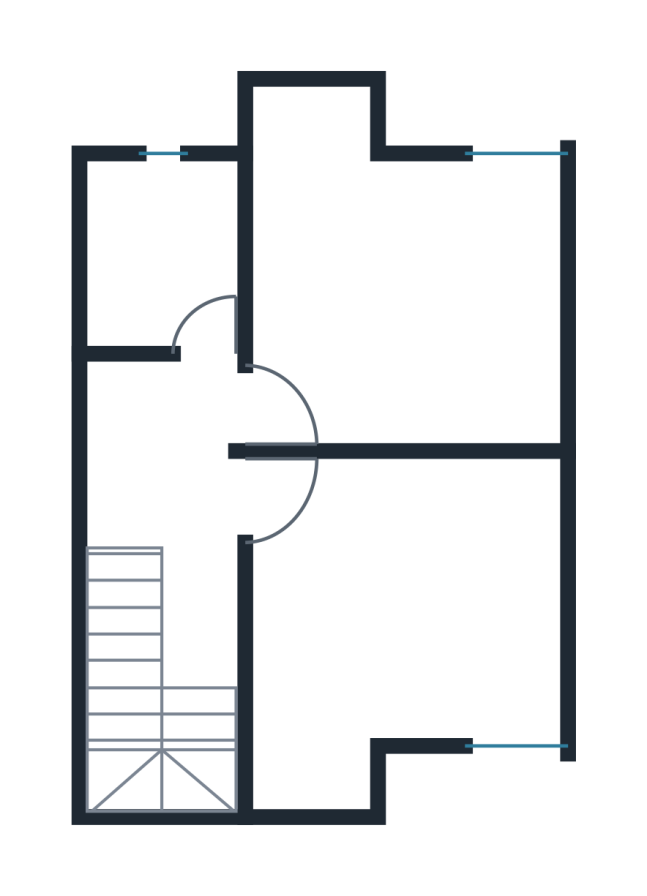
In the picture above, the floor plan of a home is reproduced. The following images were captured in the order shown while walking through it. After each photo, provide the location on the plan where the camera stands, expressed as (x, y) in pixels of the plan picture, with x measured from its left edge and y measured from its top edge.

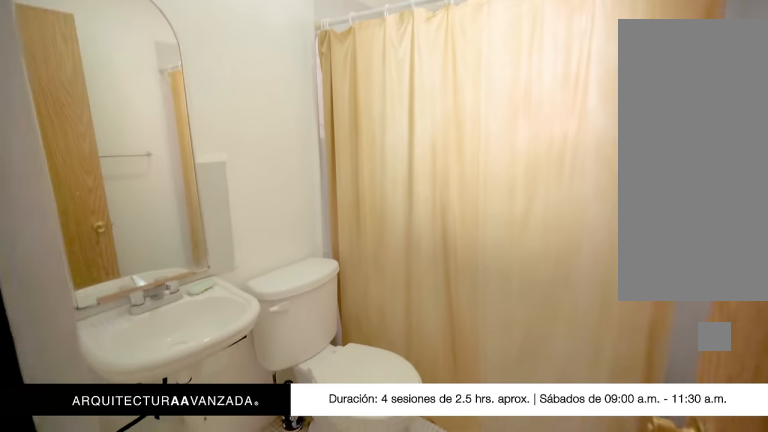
(230, 398)
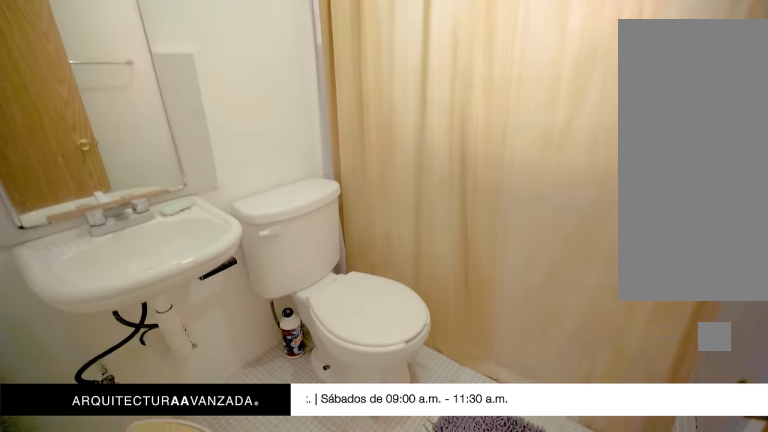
(229, 397)
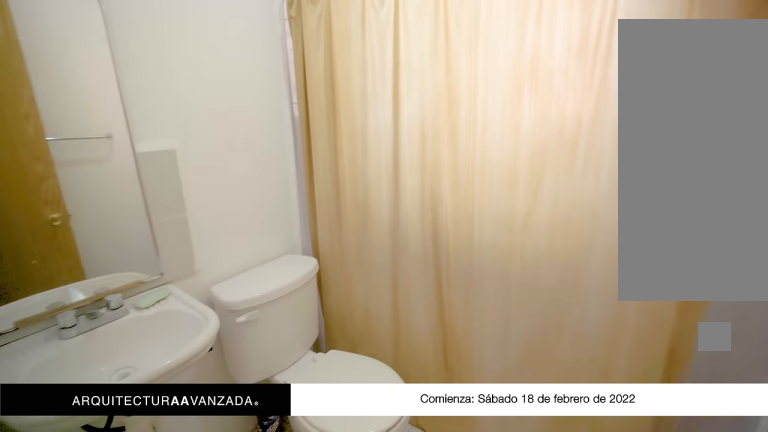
(204, 344)
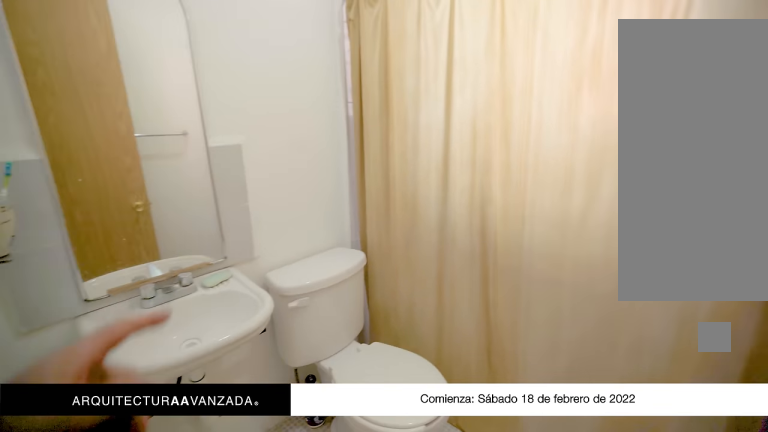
(205, 335)
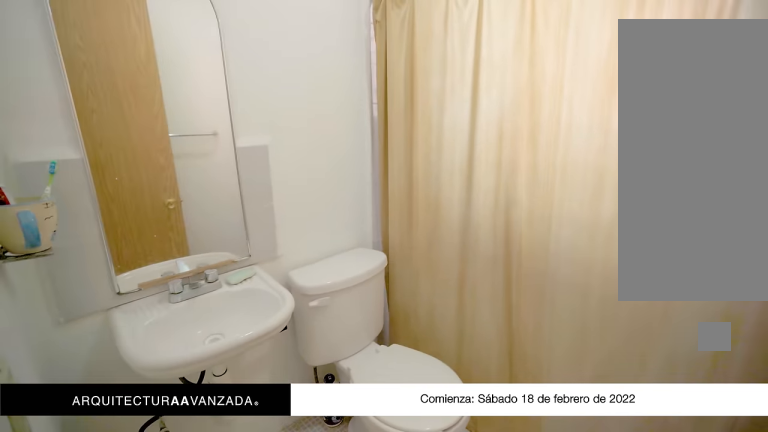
(204, 327)
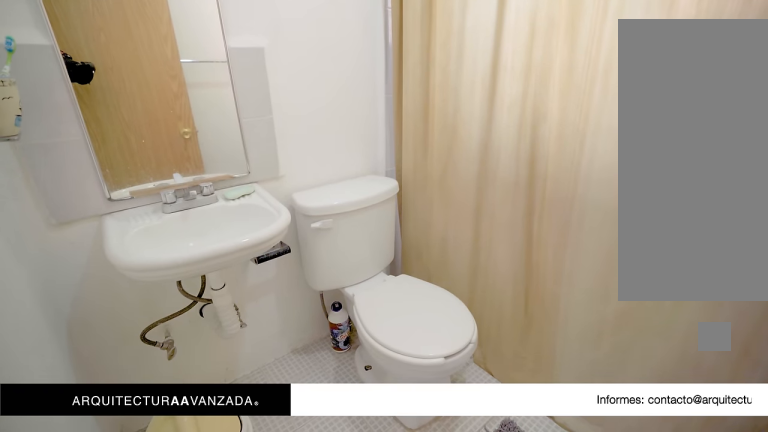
(206, 322)
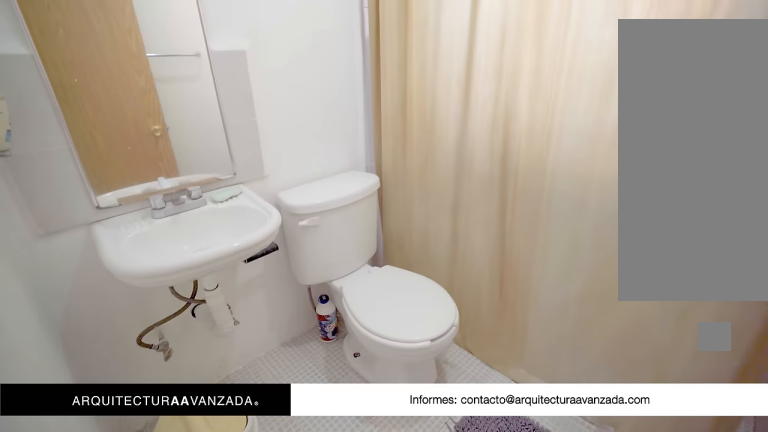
(205, 321)
